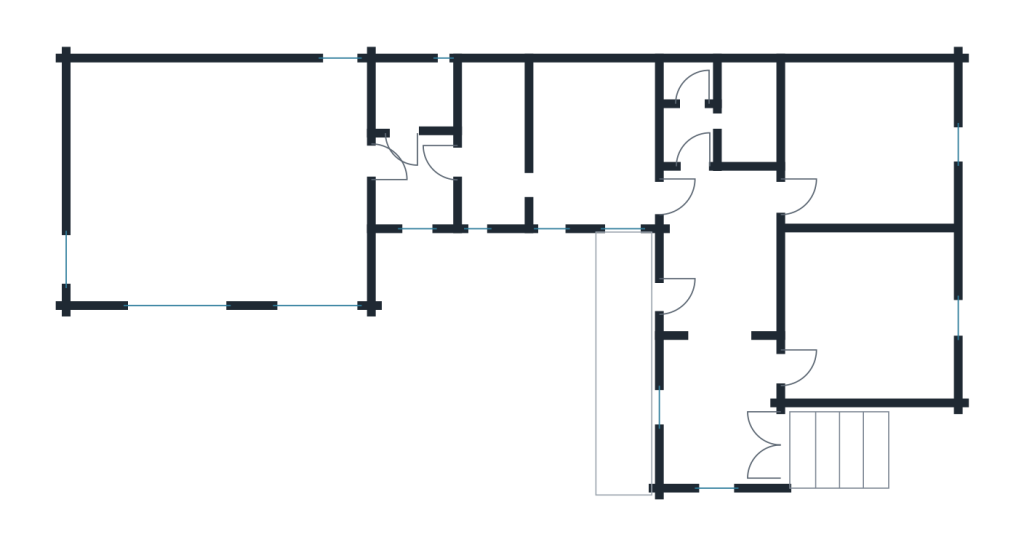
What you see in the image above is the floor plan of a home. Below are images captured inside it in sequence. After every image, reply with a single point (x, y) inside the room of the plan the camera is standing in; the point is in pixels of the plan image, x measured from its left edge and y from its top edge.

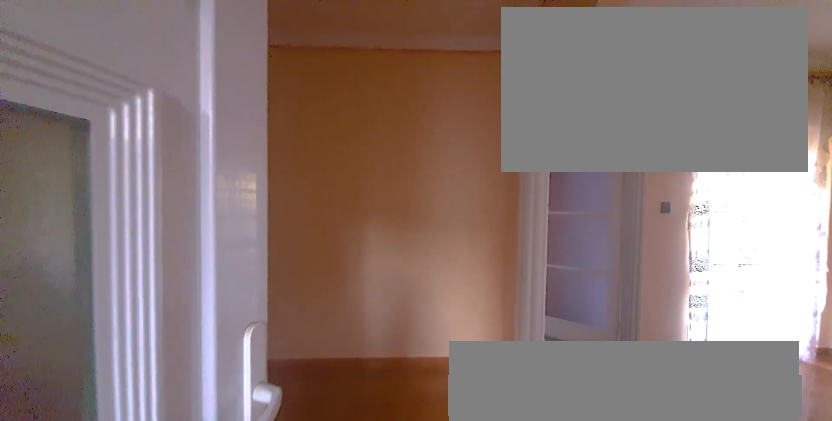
(721, 341)
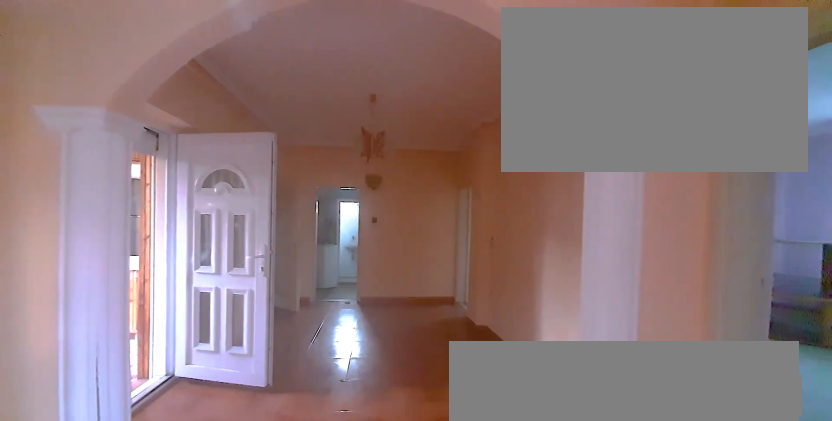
(720, 341)
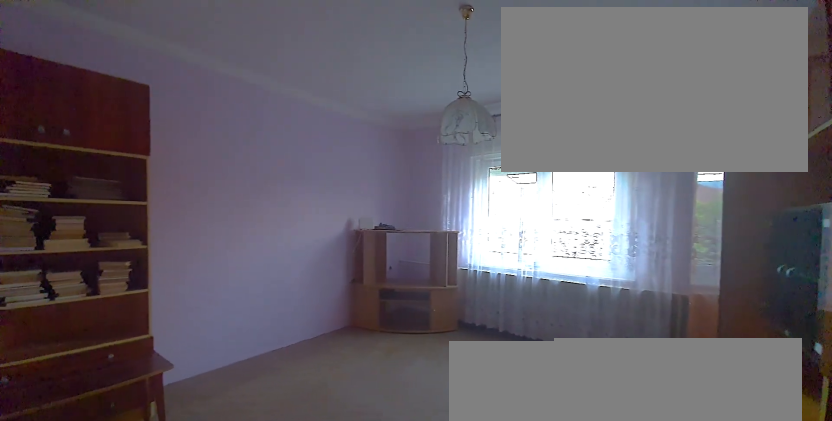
(868, 320)
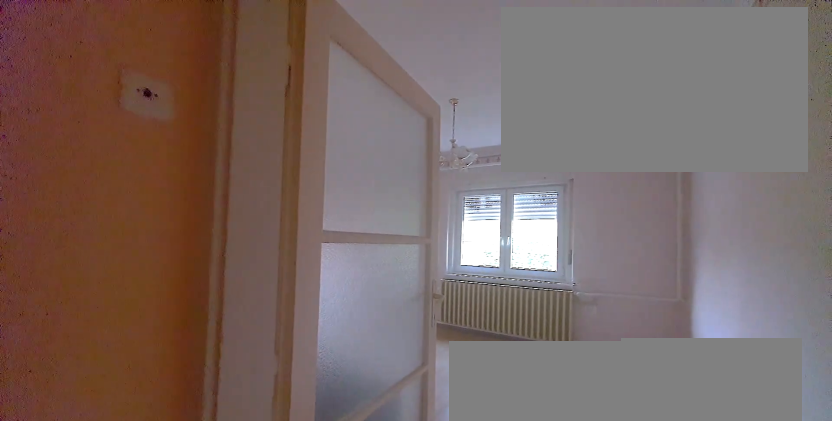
(867, 154)
